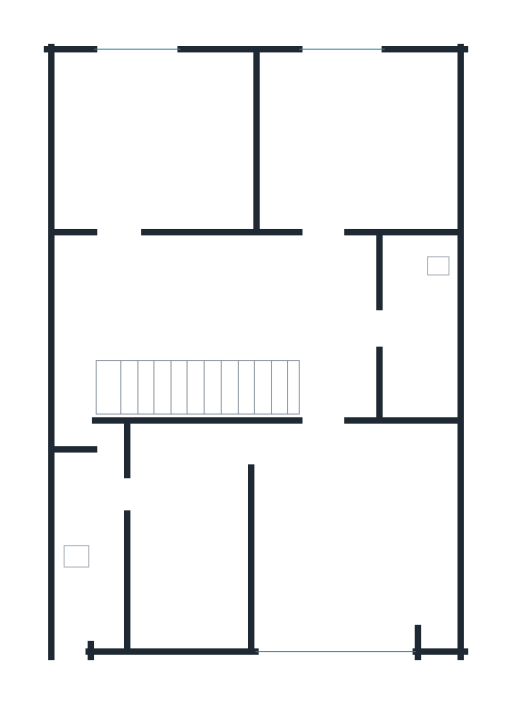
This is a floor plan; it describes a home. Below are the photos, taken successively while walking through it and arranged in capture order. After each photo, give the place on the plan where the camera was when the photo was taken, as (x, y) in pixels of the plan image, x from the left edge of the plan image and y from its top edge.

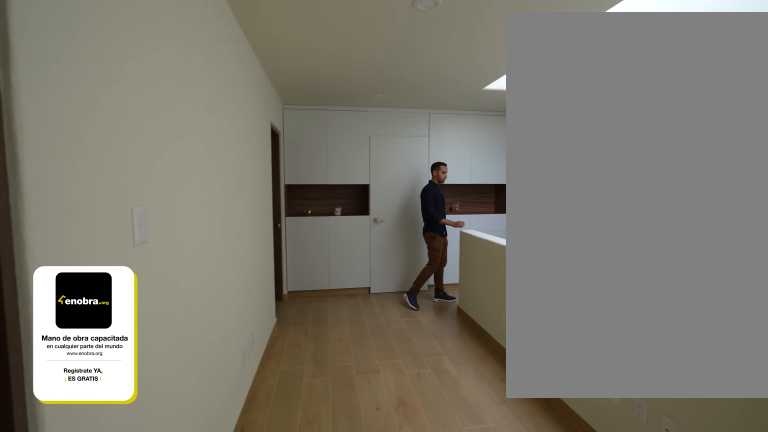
(85, 289)
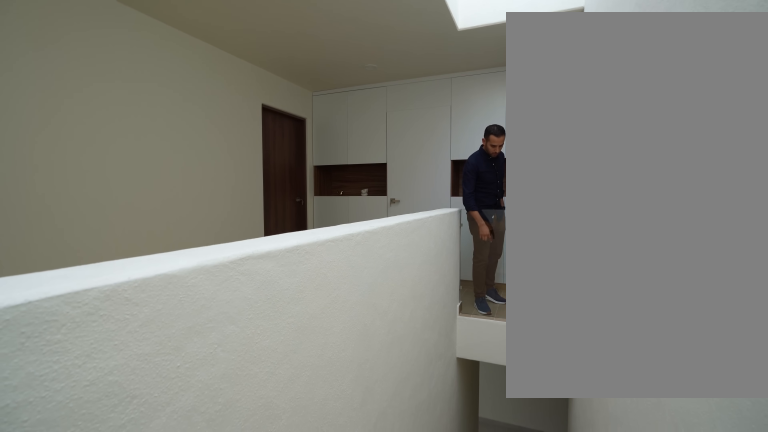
(96, 365)
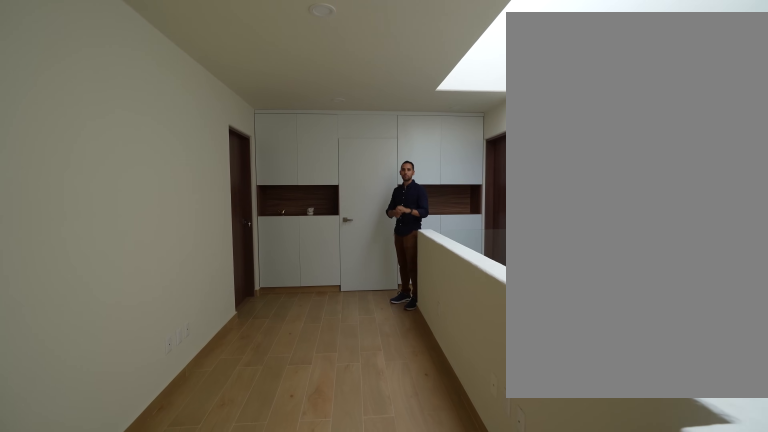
(94, 336)
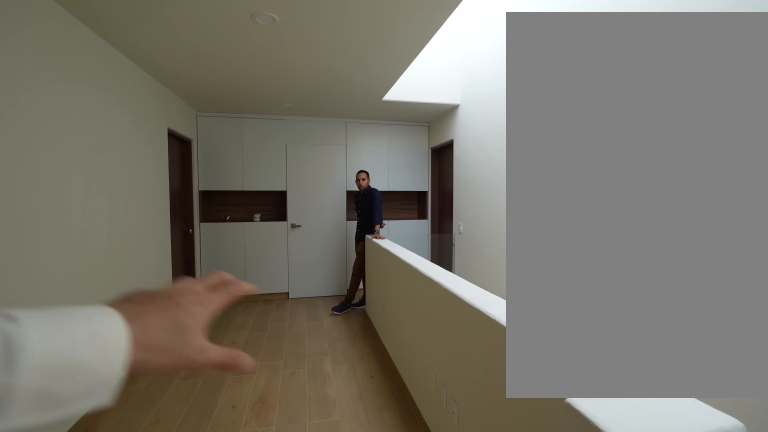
(79, 331)
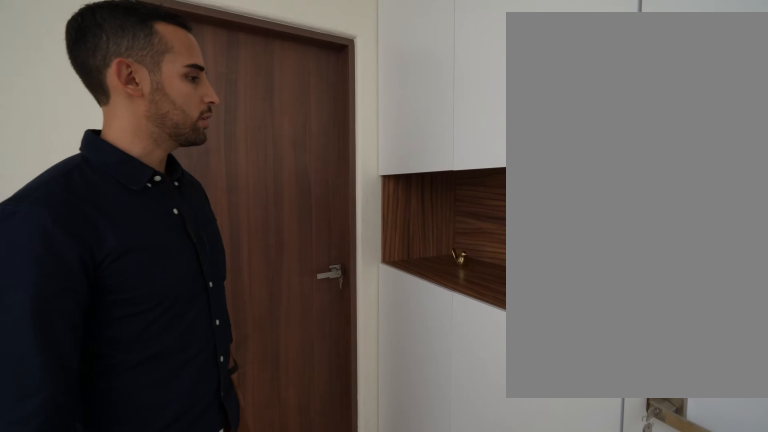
(318, 364)
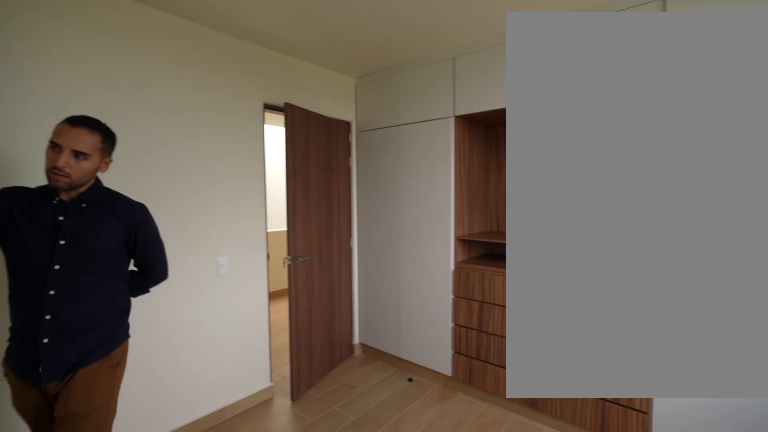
(372, 93)
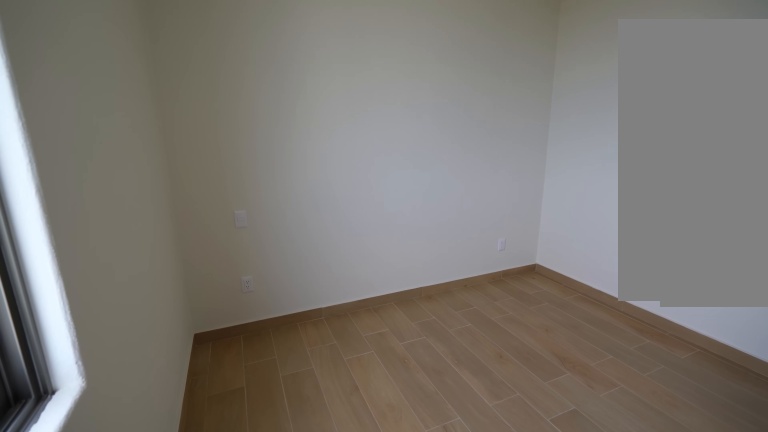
(311, 72)
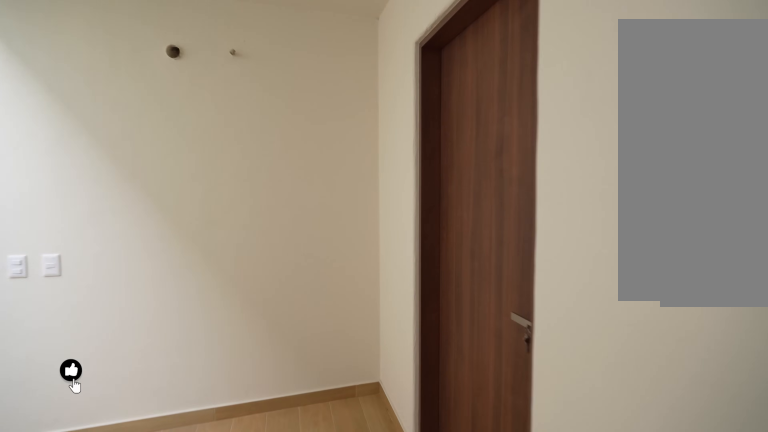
(278, 260)
